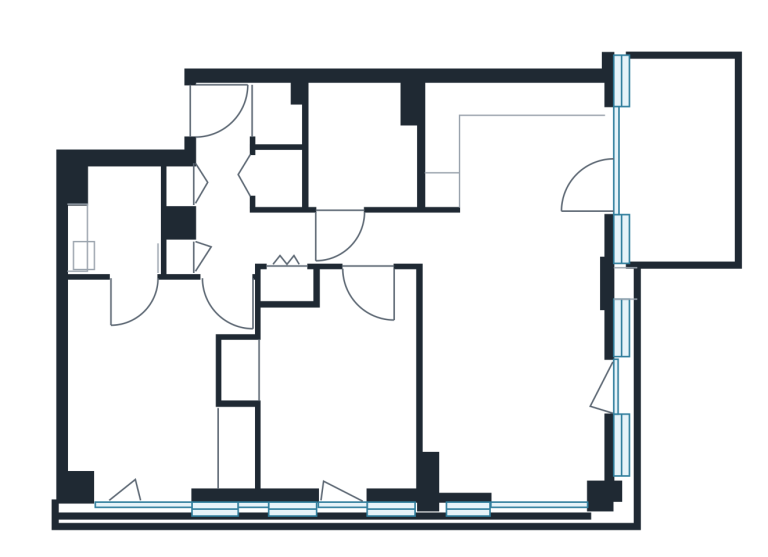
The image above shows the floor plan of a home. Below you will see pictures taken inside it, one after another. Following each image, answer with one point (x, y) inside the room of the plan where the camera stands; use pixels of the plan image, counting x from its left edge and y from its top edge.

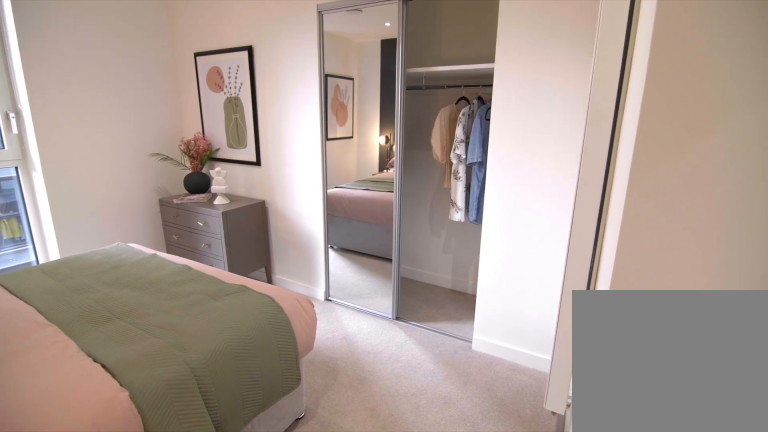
(332, 379)
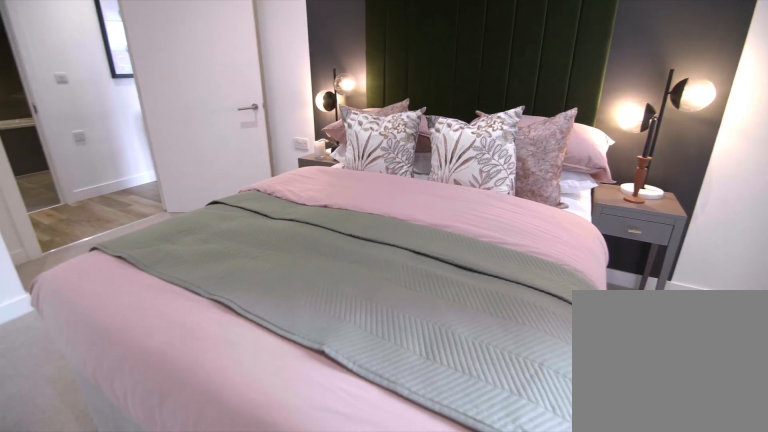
(332, 379)
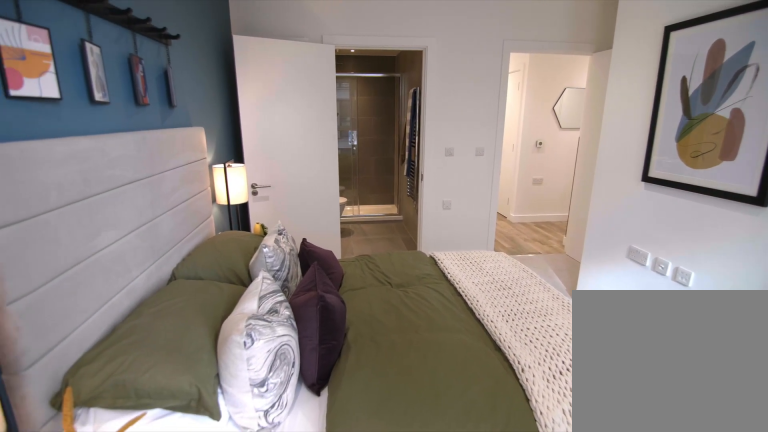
(156, 386)
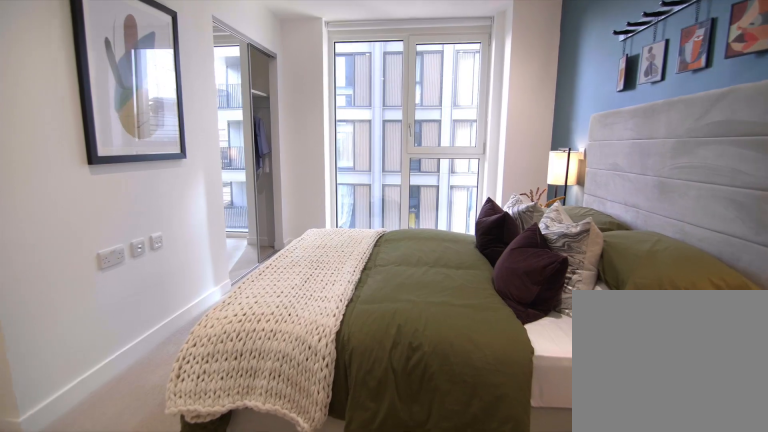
(148, 353)
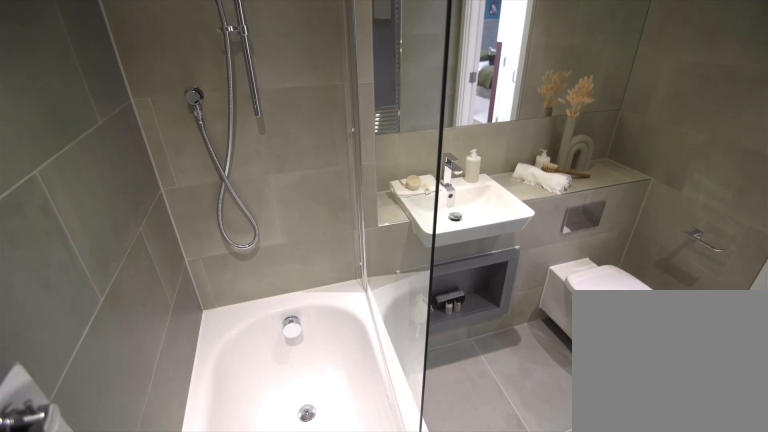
(360, 149)
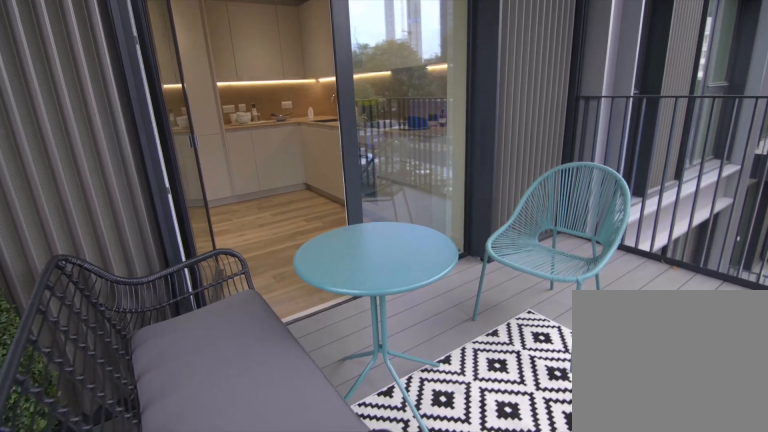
(676, 162)
